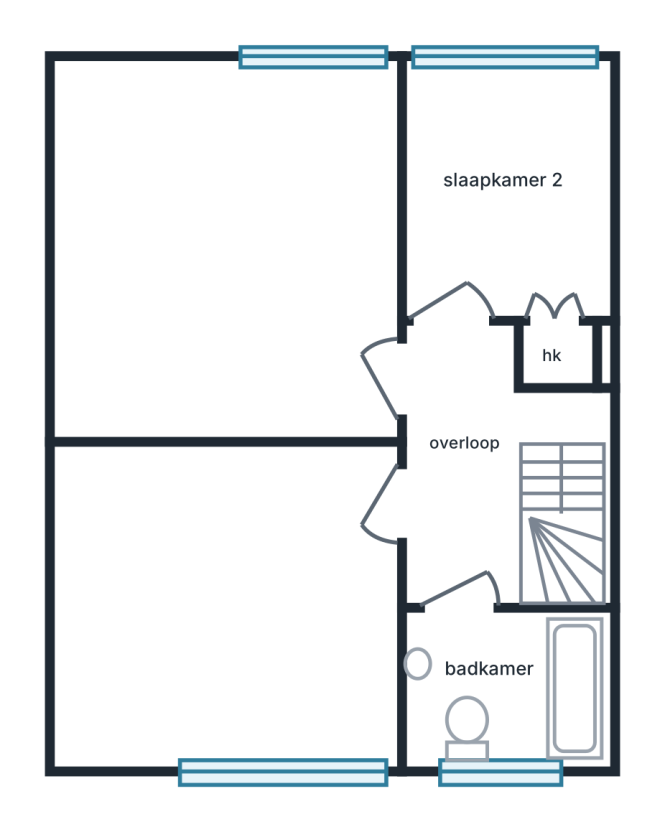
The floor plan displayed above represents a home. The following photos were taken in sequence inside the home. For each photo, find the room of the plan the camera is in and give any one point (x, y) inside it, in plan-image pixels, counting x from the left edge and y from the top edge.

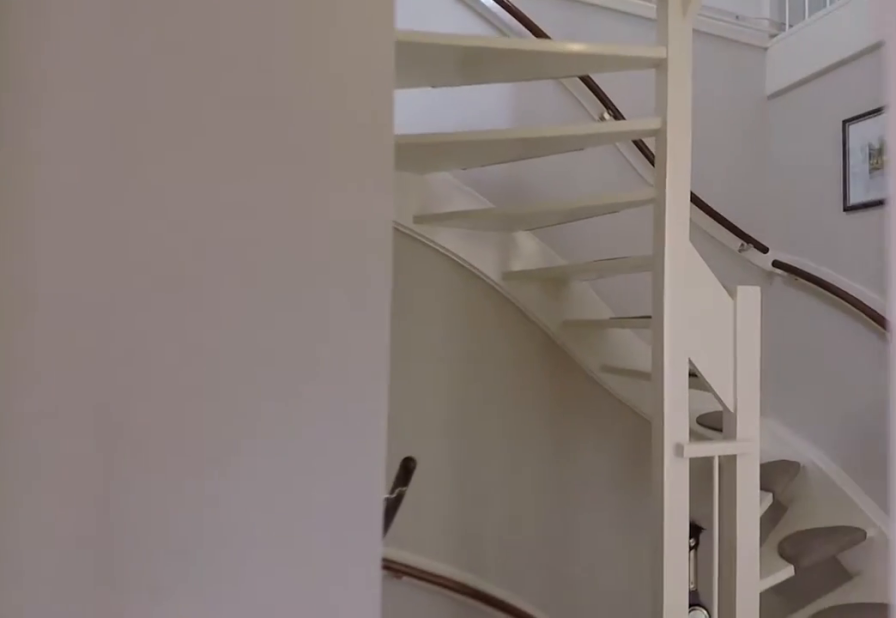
(473, 465)
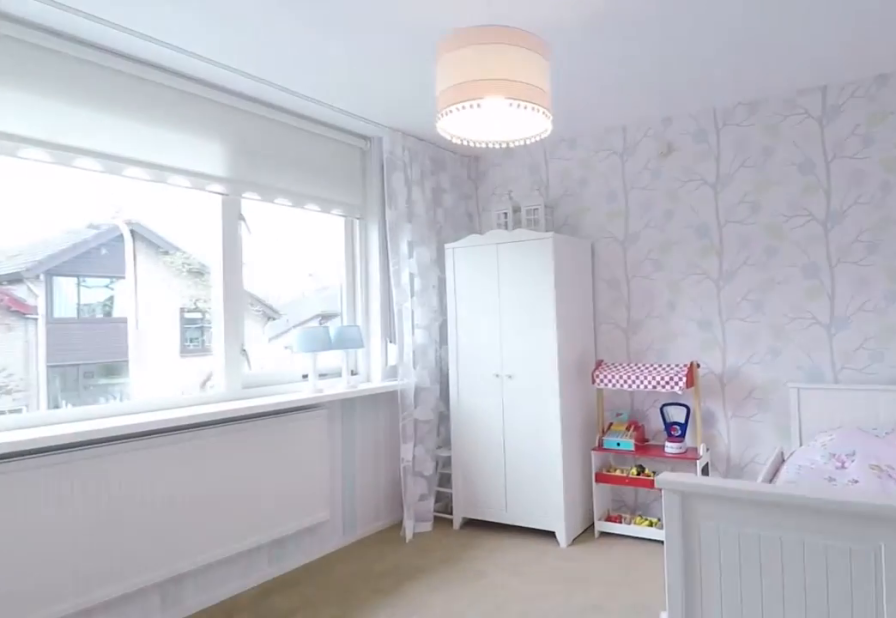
(75, 599)
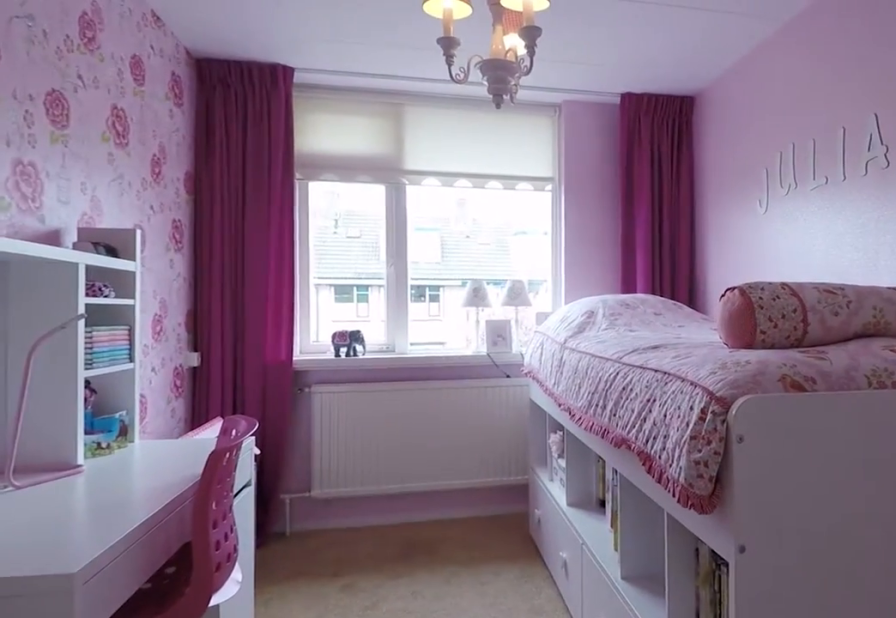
(507, 191)
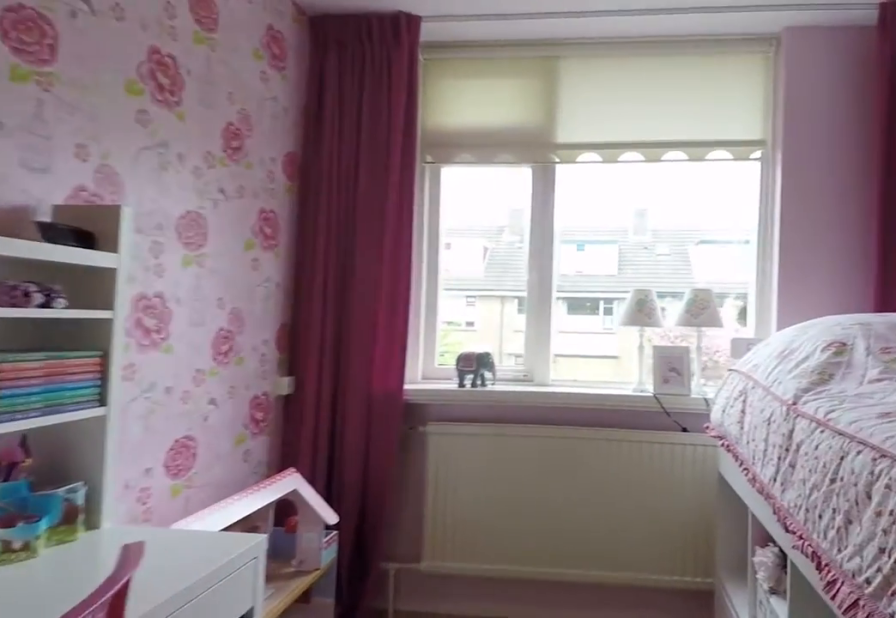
(507, 191)
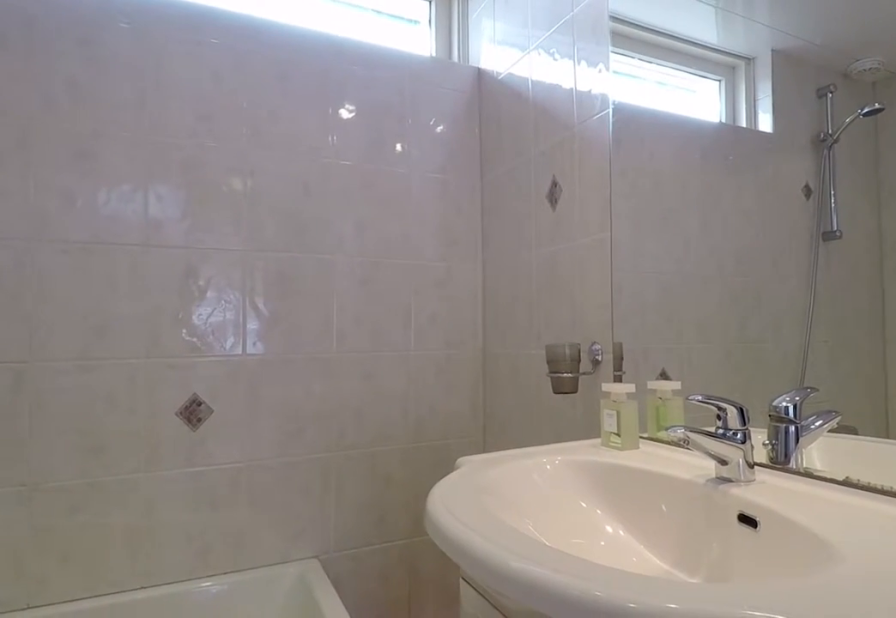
(503, 688)
